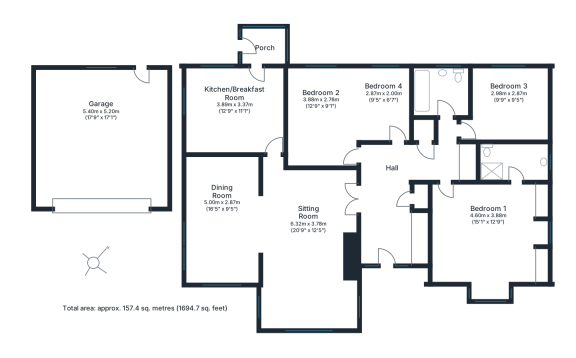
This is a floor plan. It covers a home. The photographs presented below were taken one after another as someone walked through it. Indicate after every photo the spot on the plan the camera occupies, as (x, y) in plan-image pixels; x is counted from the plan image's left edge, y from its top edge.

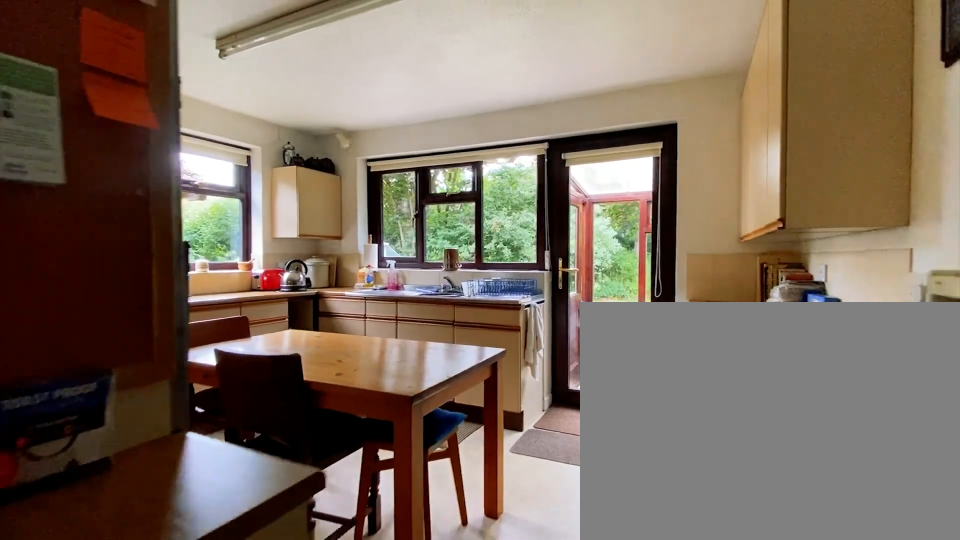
(272, 155)
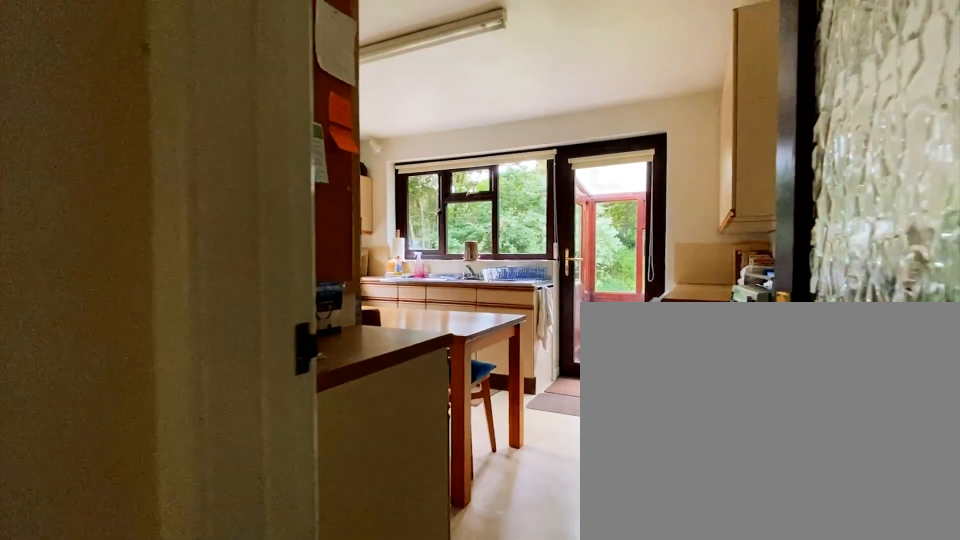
(272, 167)
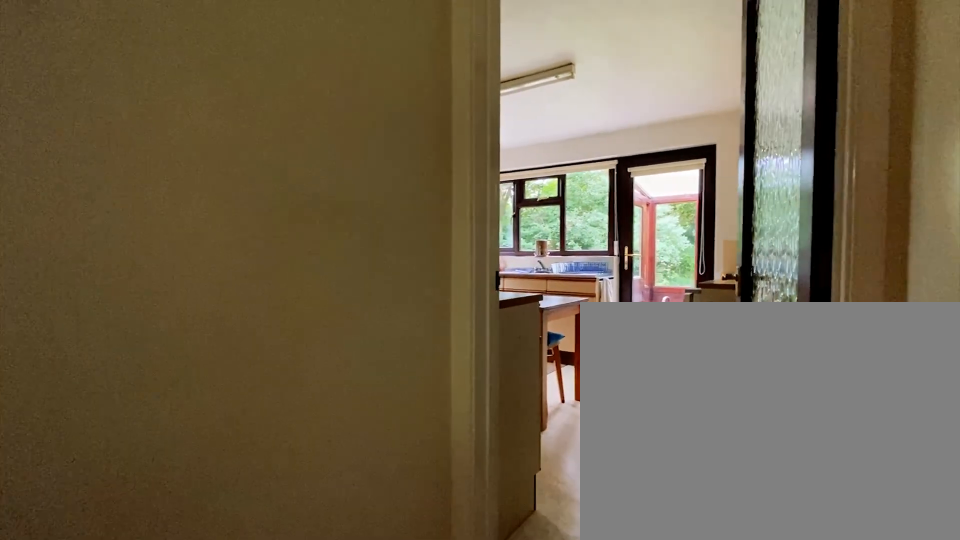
(271, 187)
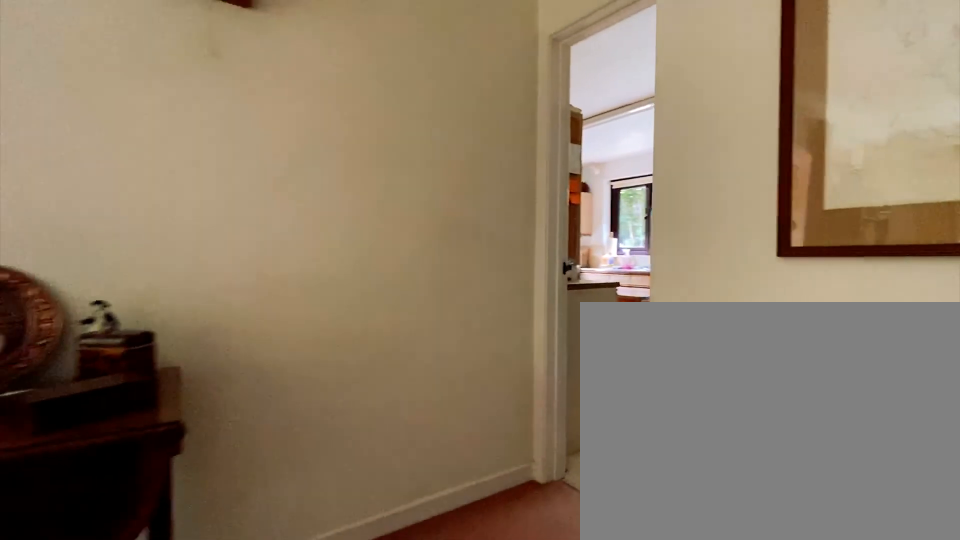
(278, 200)
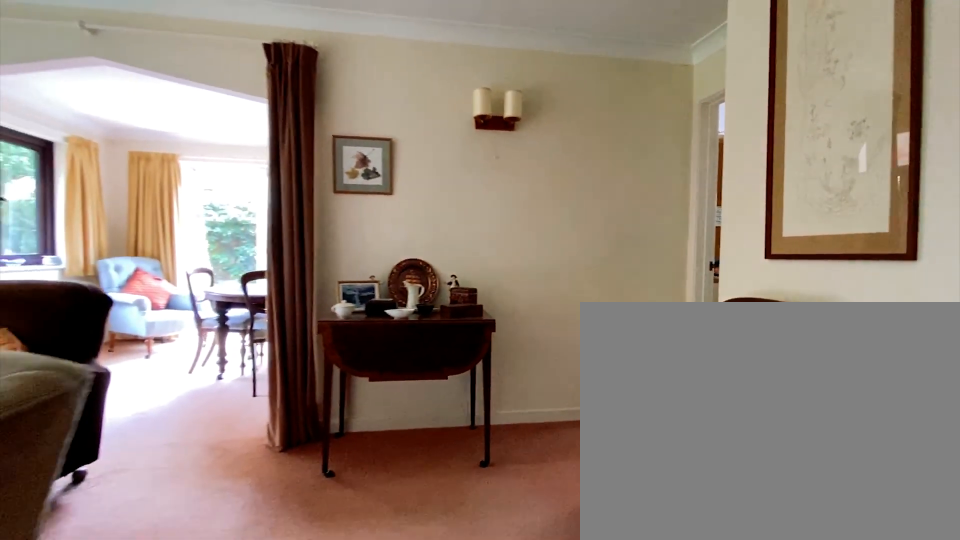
(307, 200)
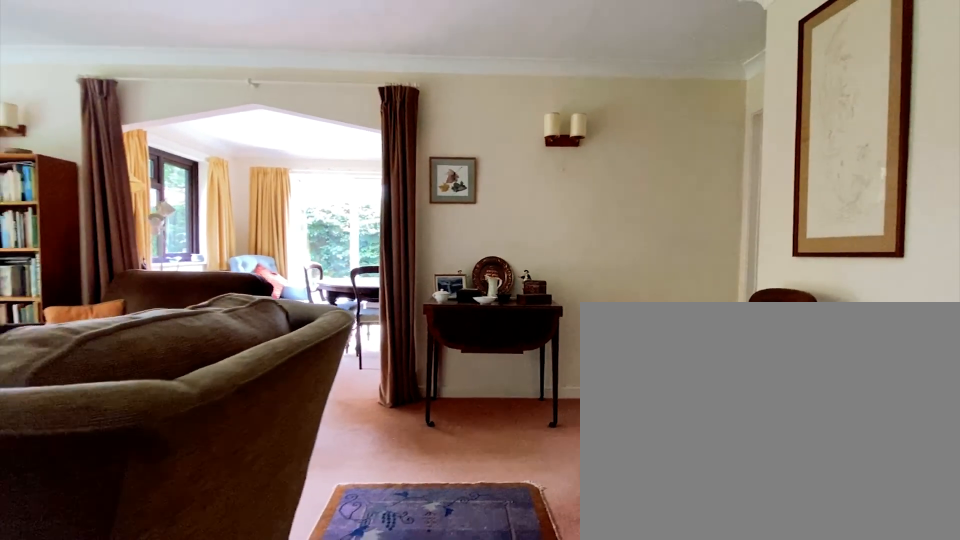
(329, 200)
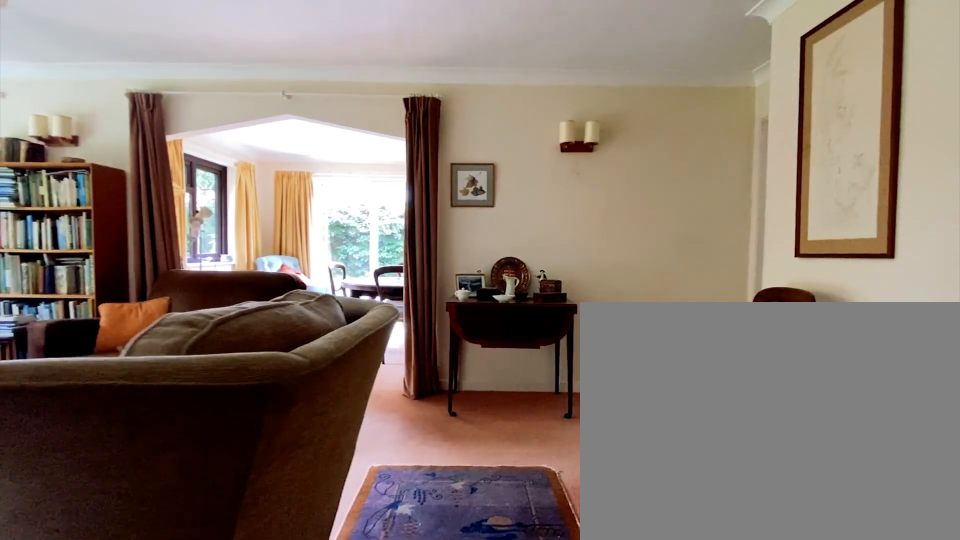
(337, 200)
